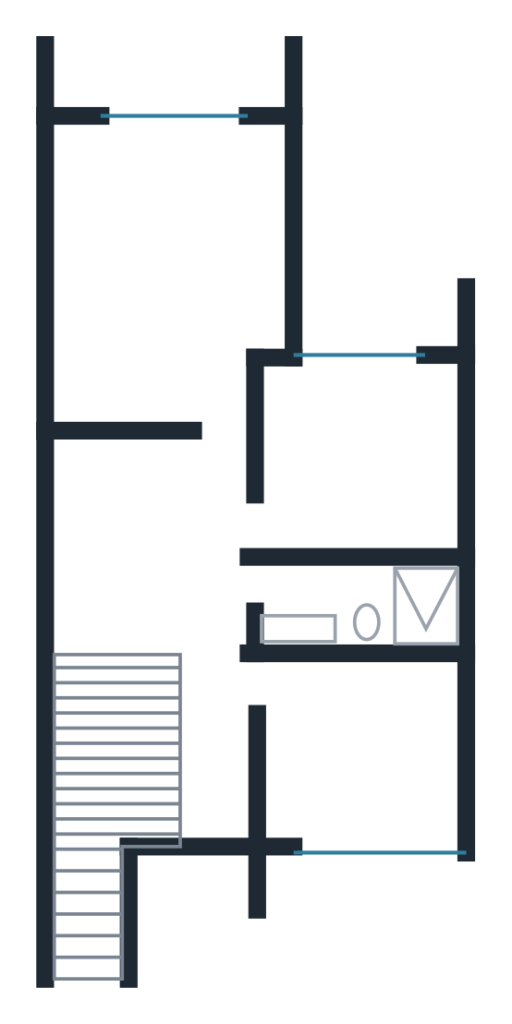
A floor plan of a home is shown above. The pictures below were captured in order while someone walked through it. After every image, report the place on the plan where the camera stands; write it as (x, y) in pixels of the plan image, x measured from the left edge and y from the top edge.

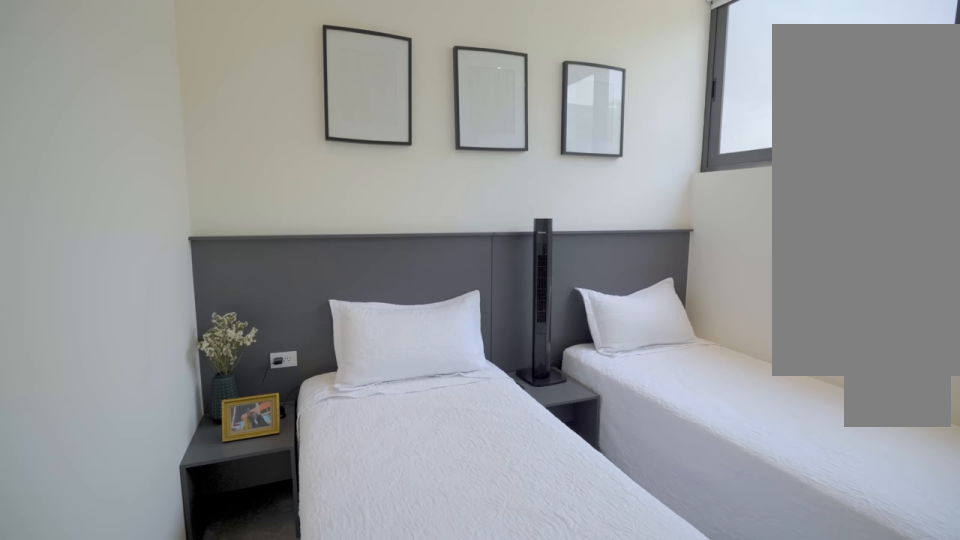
(265, 679)
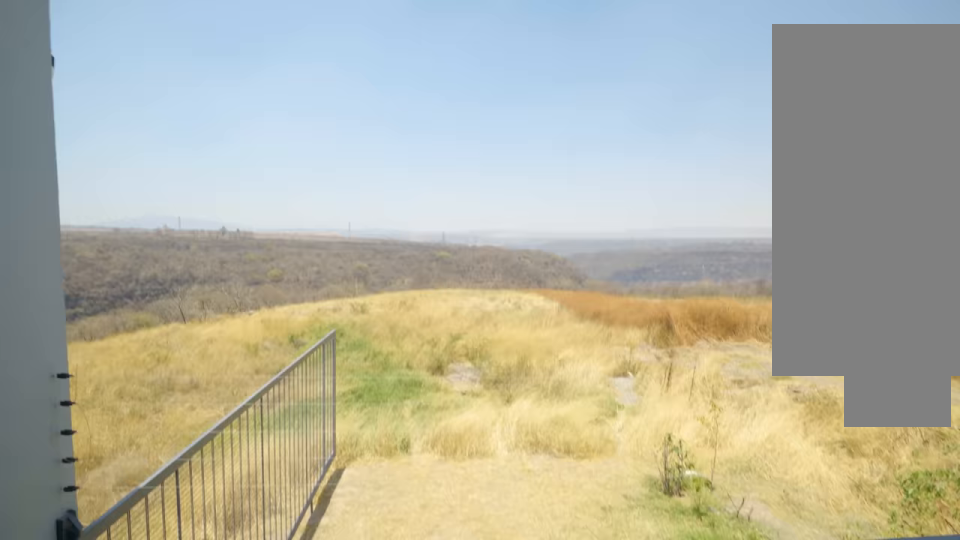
(165, 88)
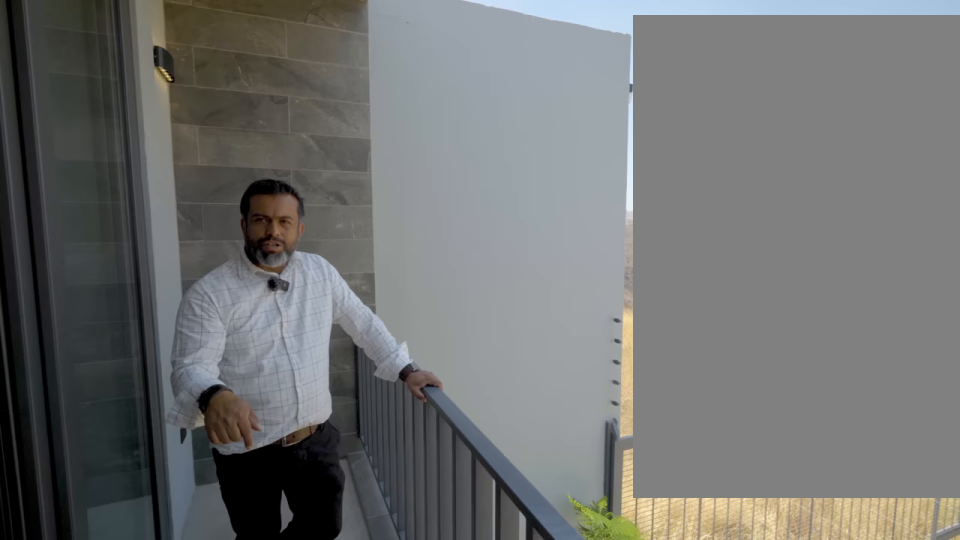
(193, 86)
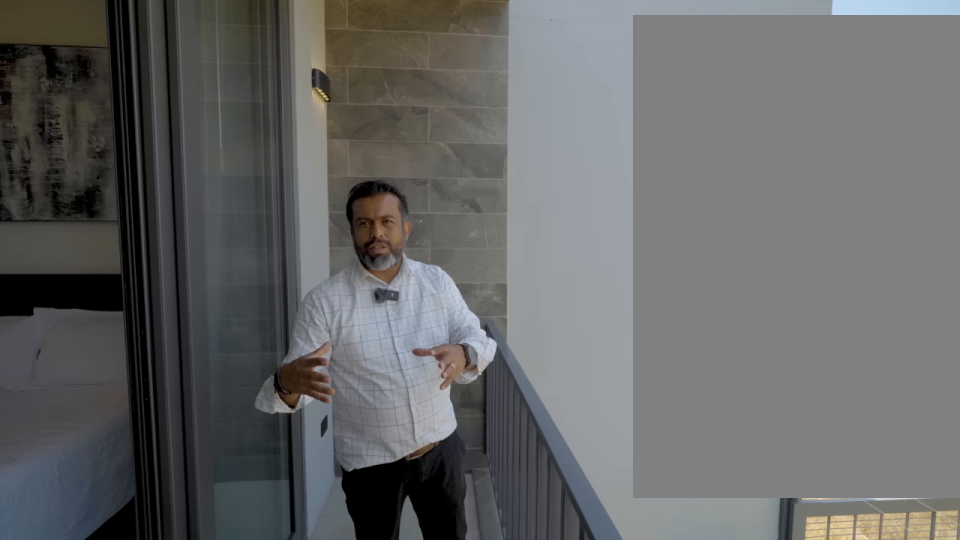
(193, 86)
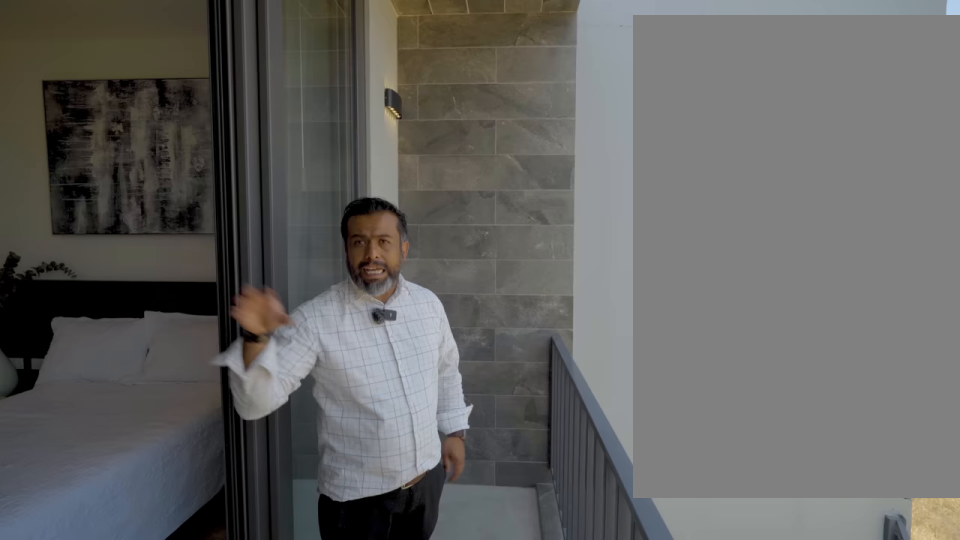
(194, 86)
